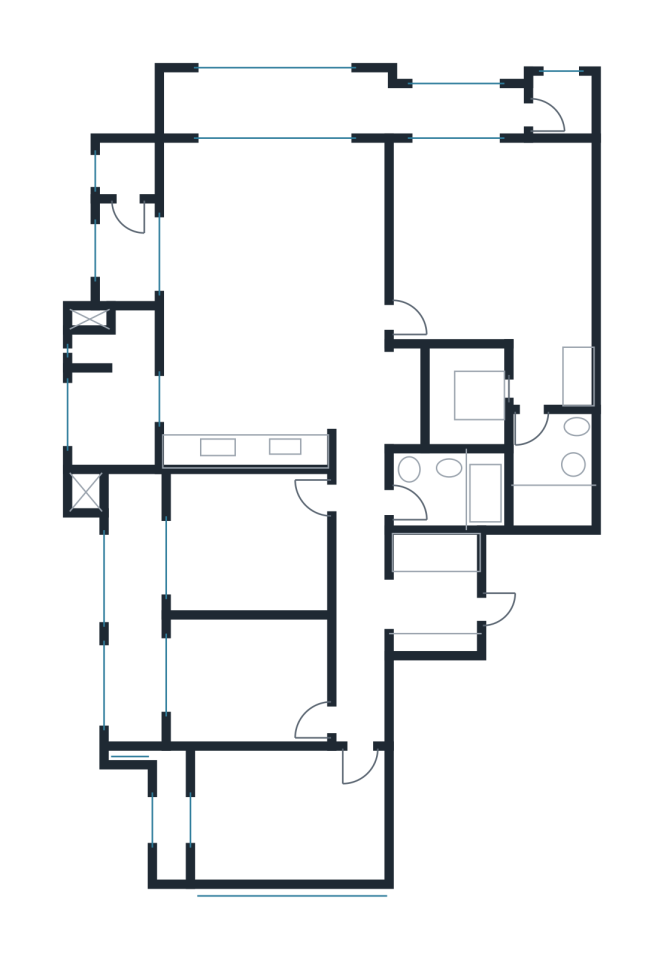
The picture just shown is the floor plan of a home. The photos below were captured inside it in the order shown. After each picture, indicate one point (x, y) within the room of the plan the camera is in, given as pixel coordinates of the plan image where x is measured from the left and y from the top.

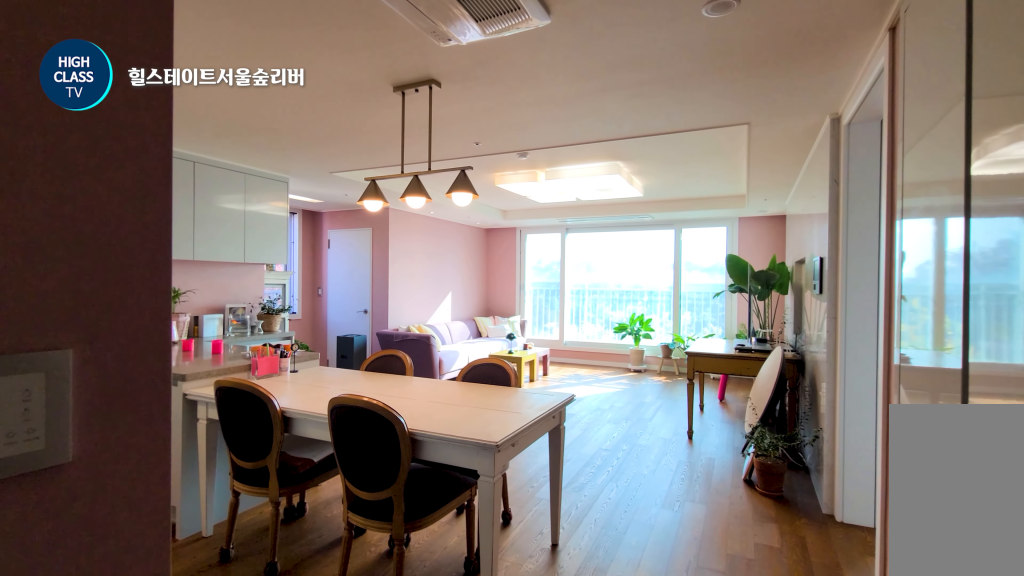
(359, 591)
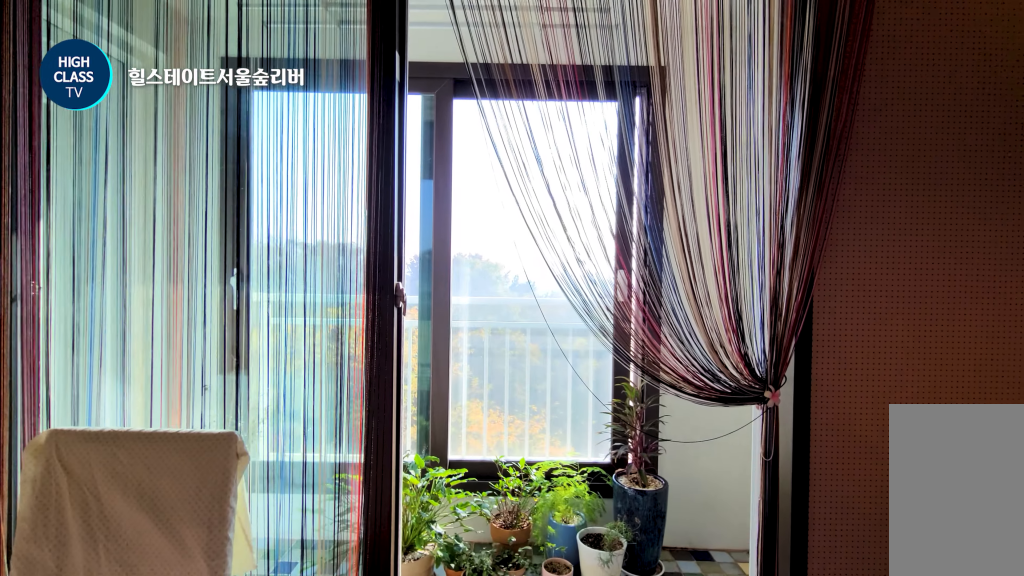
(493, 214)
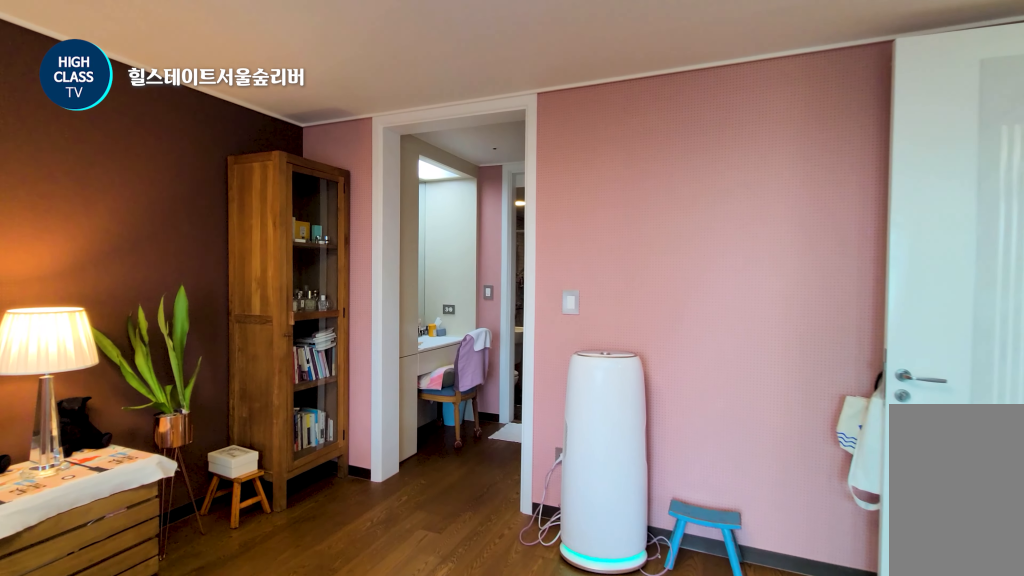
(493, 214)
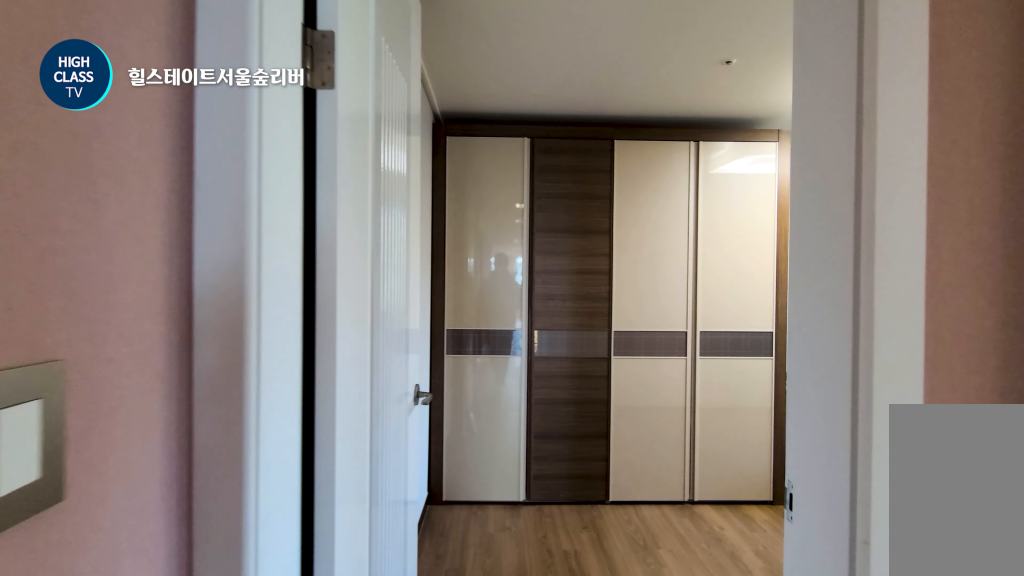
(359, 592)
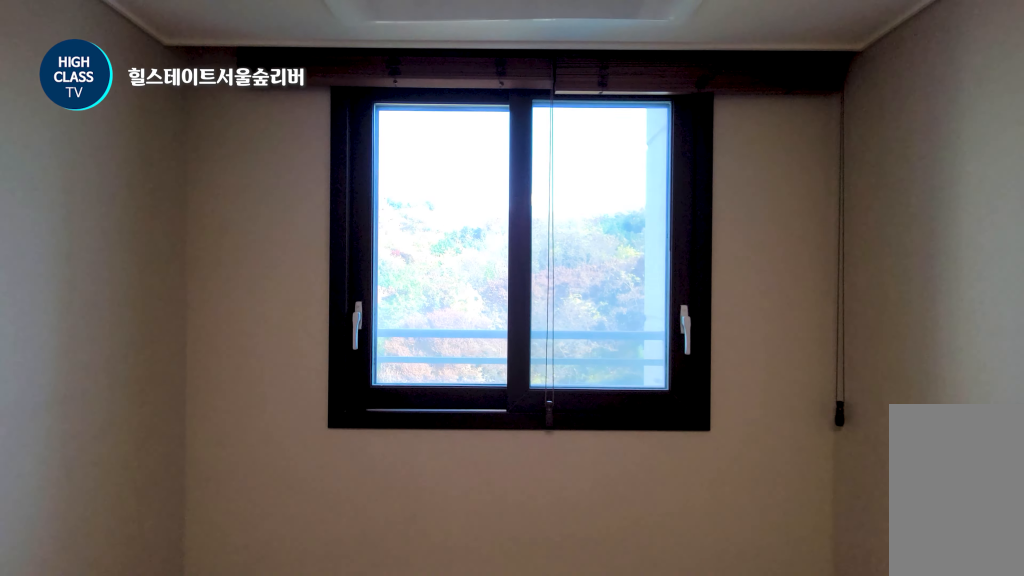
(267, 817)
